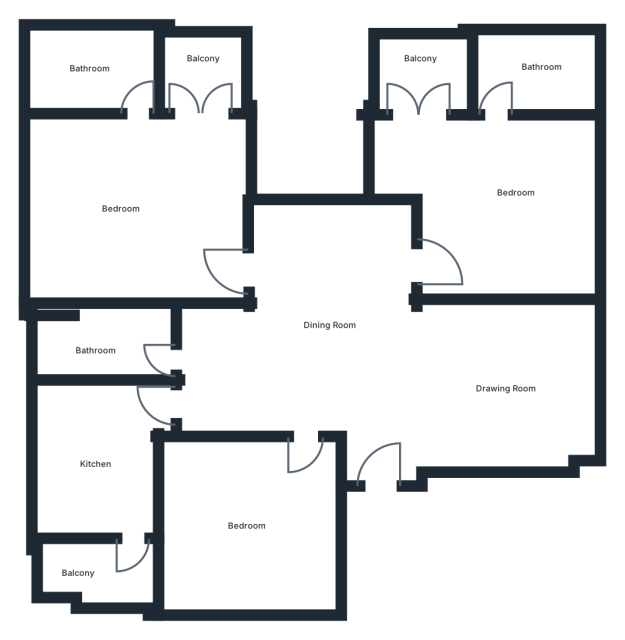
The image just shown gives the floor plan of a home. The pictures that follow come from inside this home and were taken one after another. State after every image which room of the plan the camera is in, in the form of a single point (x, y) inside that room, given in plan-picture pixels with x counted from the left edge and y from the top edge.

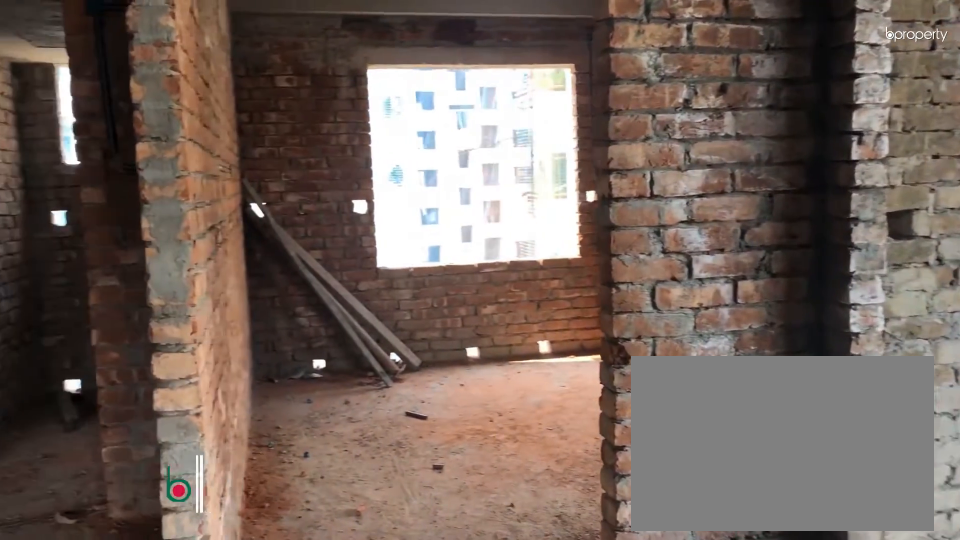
(321, 316)
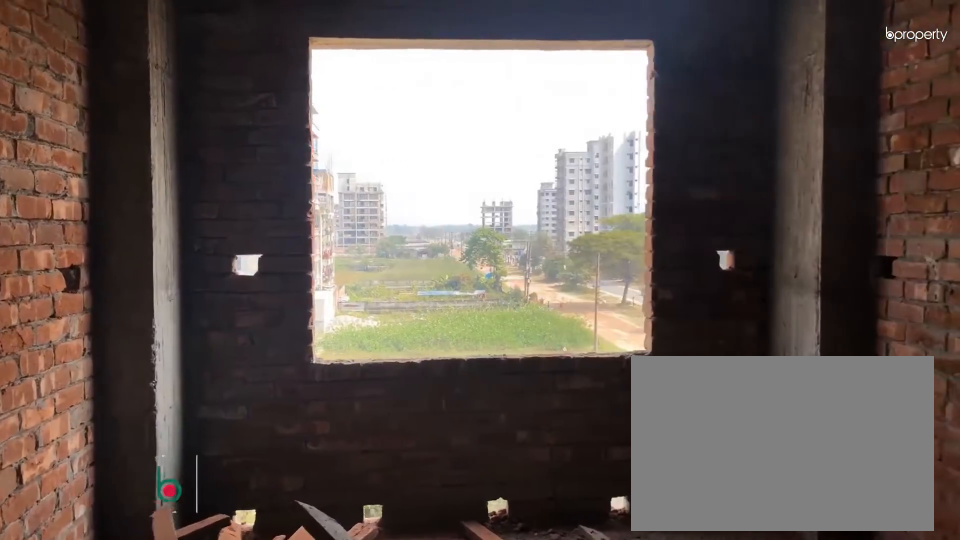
(506, 382)
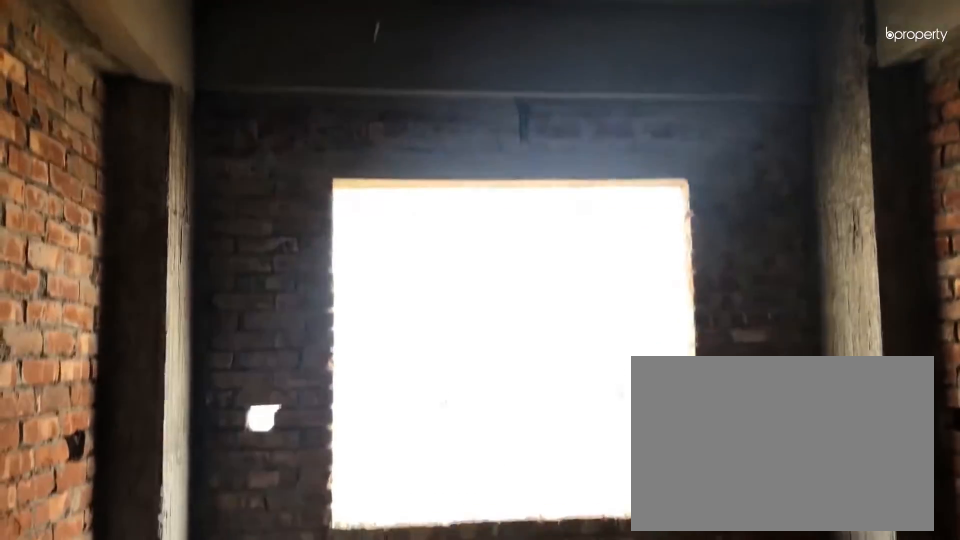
(507, 383)
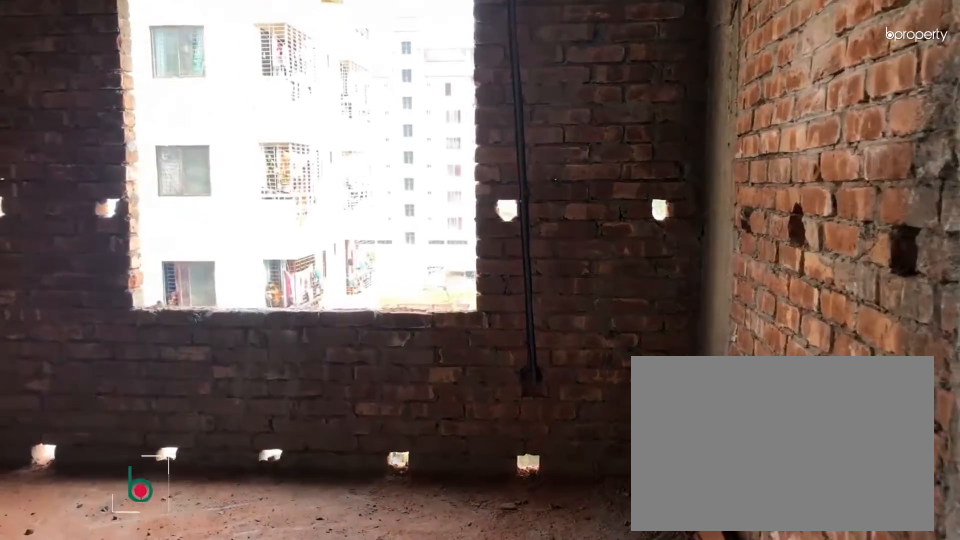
(501, 233)
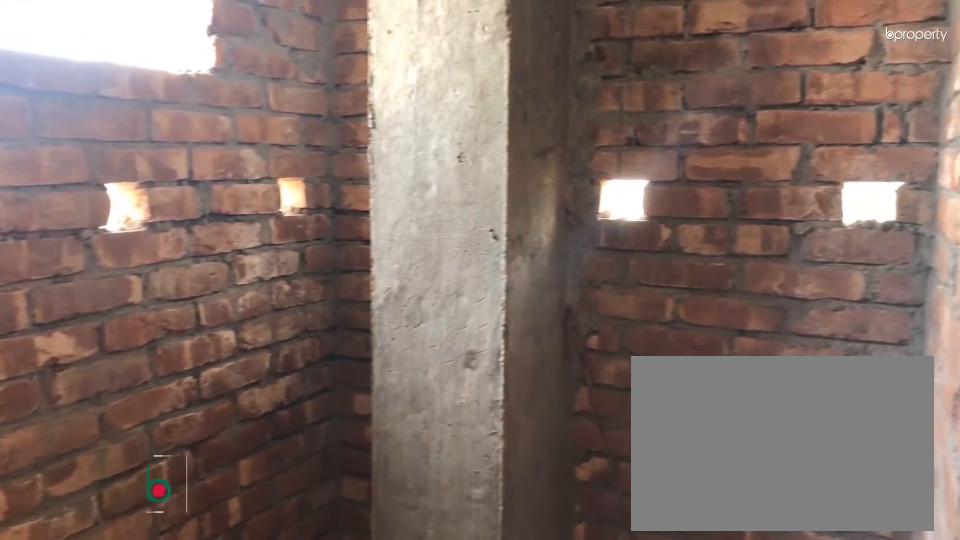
(532, 76)
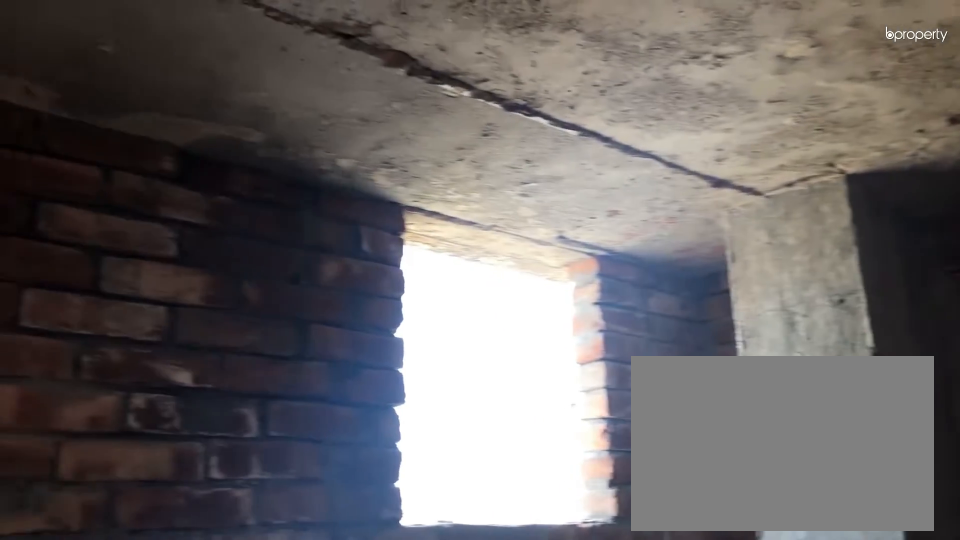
(532, 76)
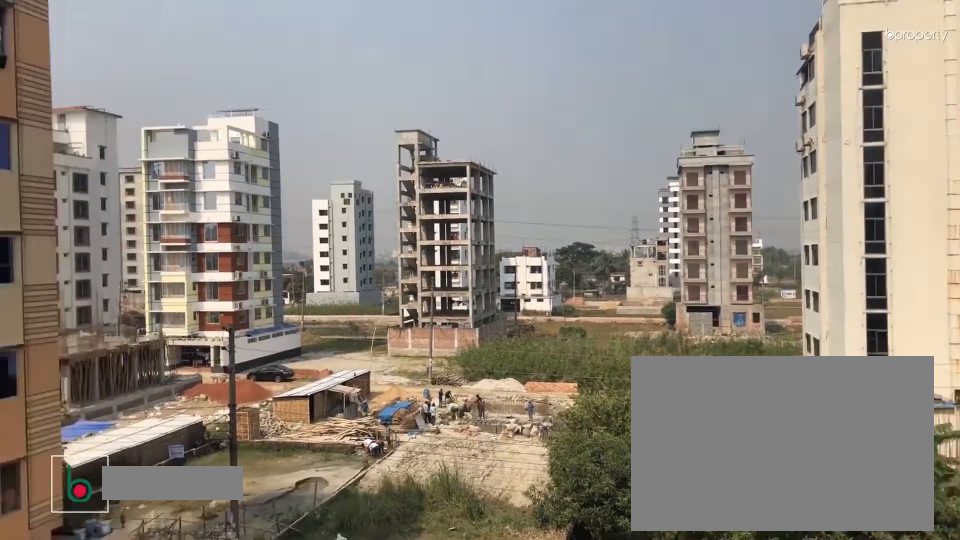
(418, 68)
